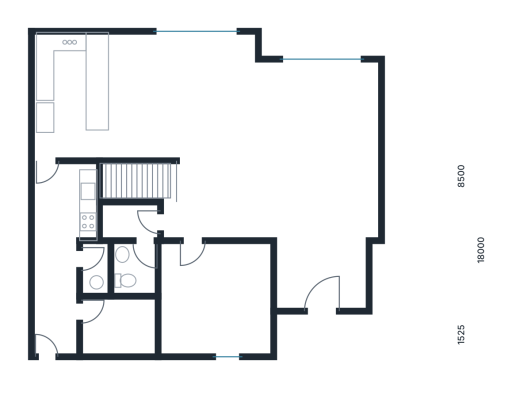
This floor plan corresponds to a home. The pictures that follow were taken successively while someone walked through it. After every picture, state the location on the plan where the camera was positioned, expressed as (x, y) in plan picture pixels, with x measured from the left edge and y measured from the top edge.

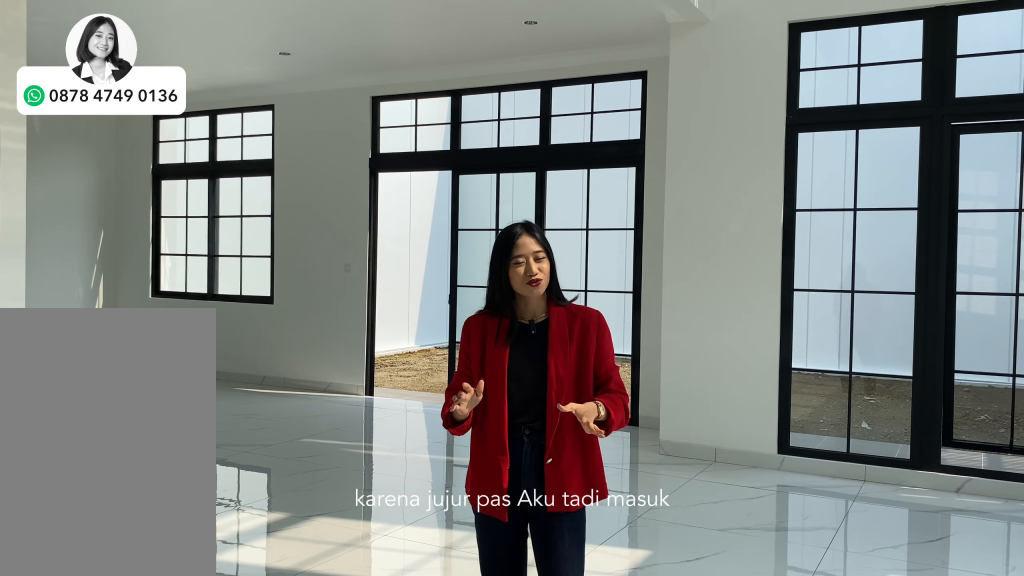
(313, 190)
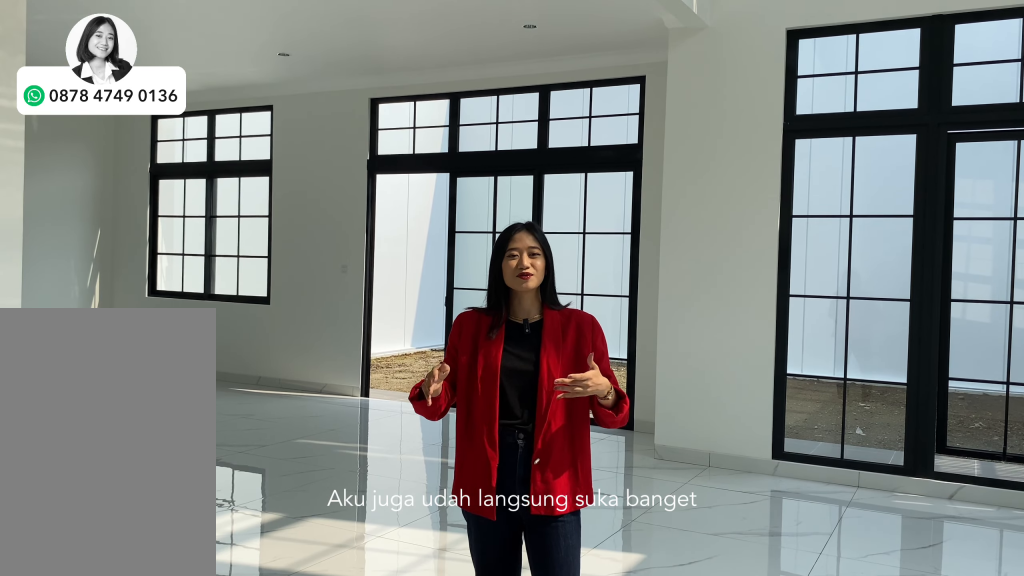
(313, 190)
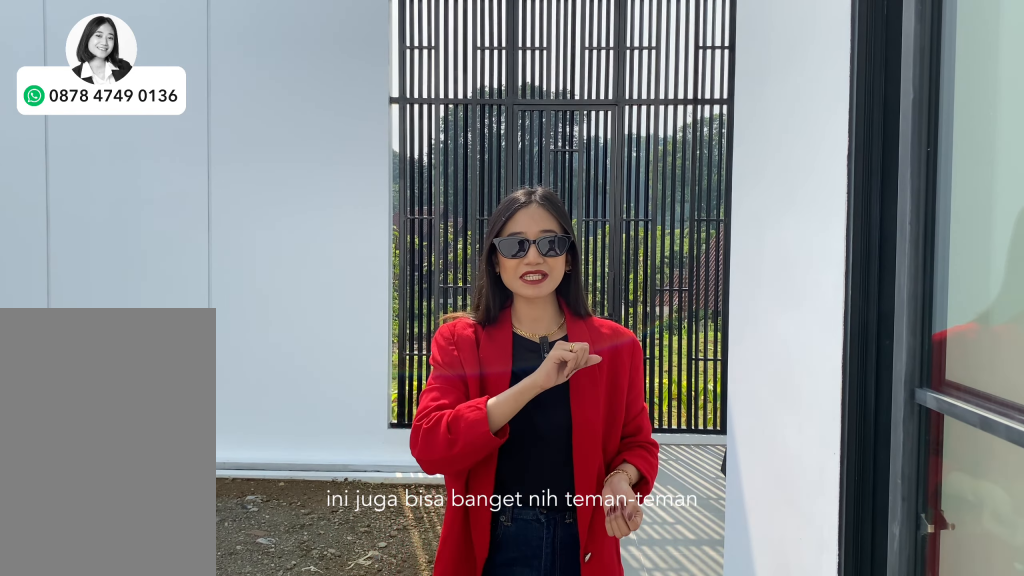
(299, 41)
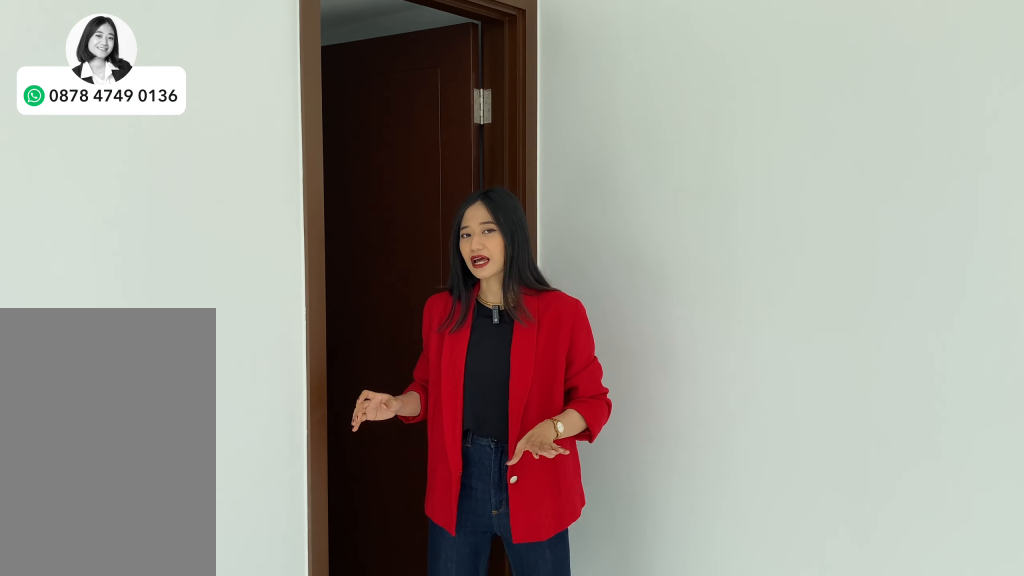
(89, 95)
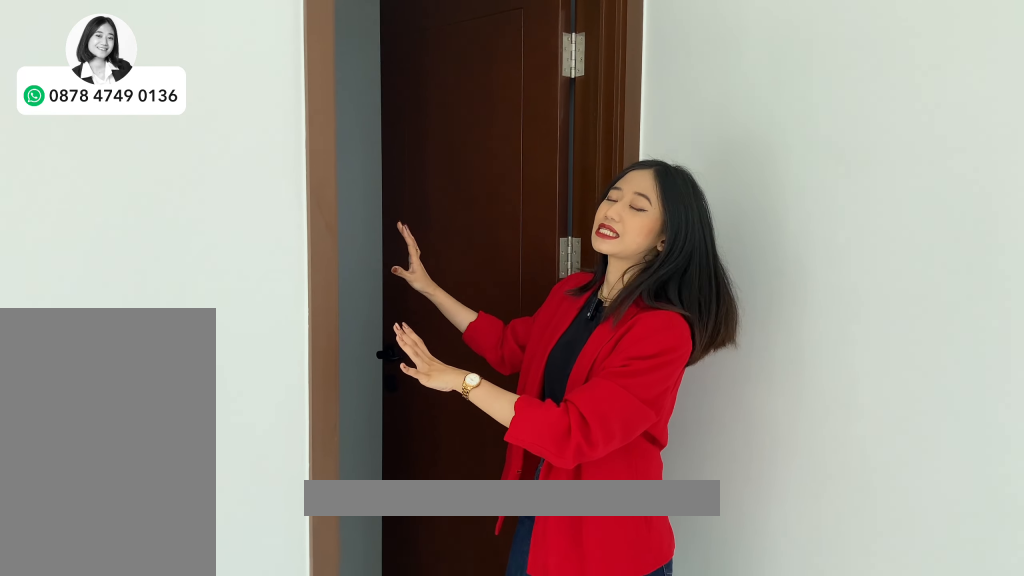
(89, 94)
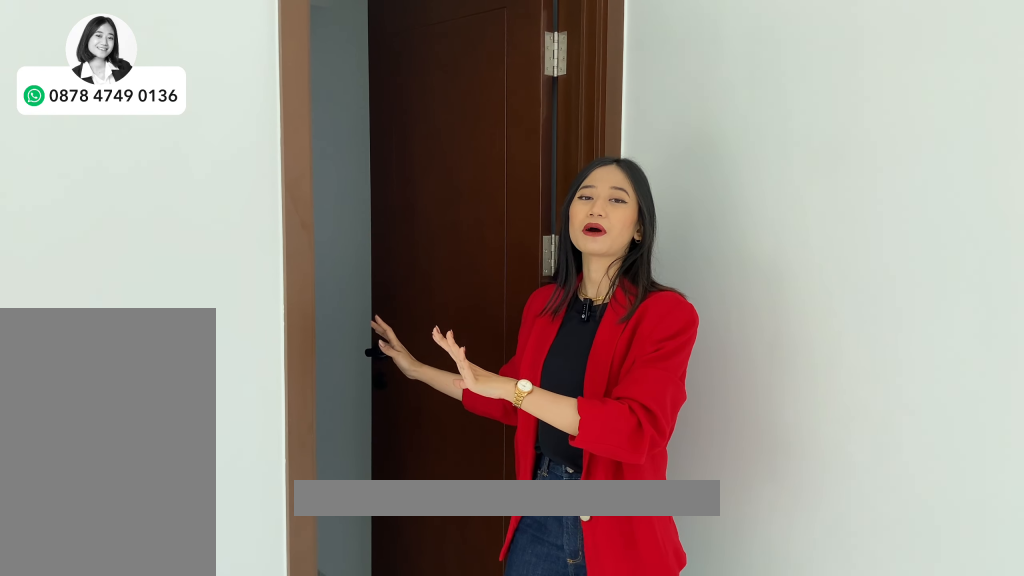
(89, 95)
